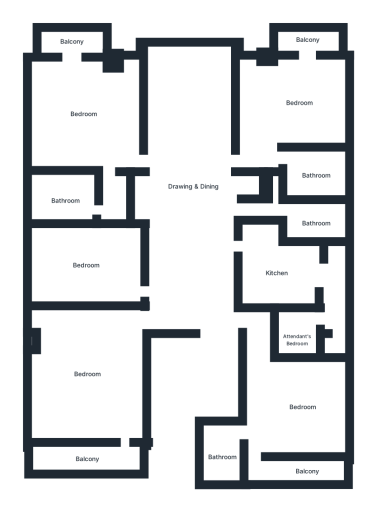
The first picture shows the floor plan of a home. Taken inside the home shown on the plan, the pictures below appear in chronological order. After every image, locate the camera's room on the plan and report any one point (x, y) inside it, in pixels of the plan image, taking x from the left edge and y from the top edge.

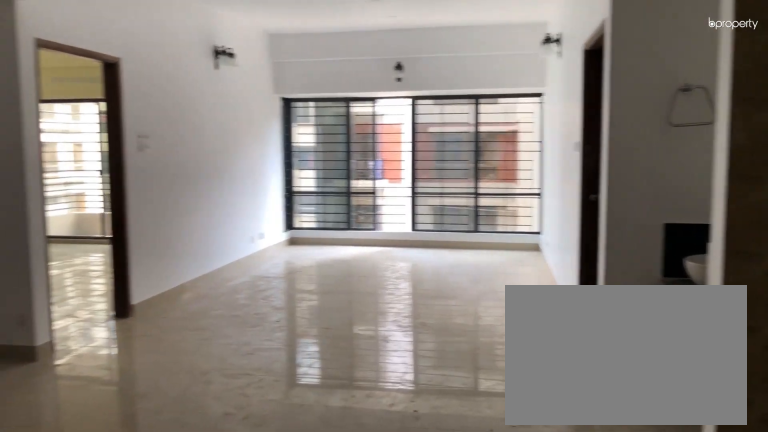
(189, 210)
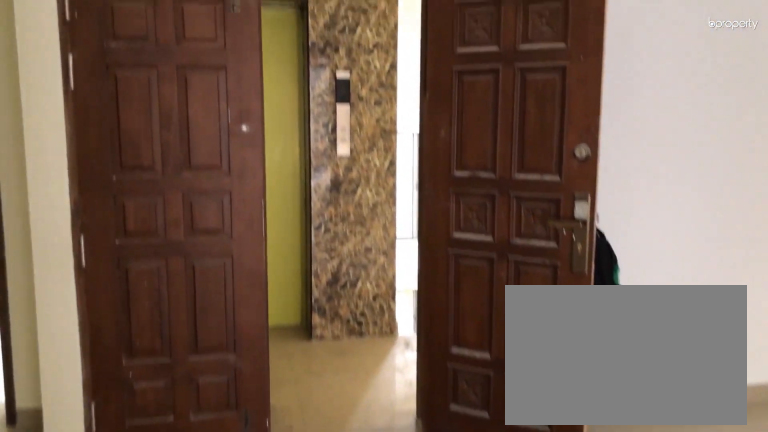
(189, 210)
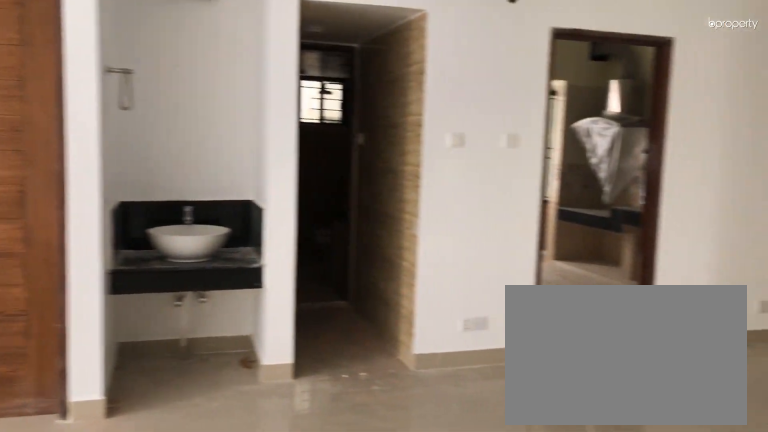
(187, 134)
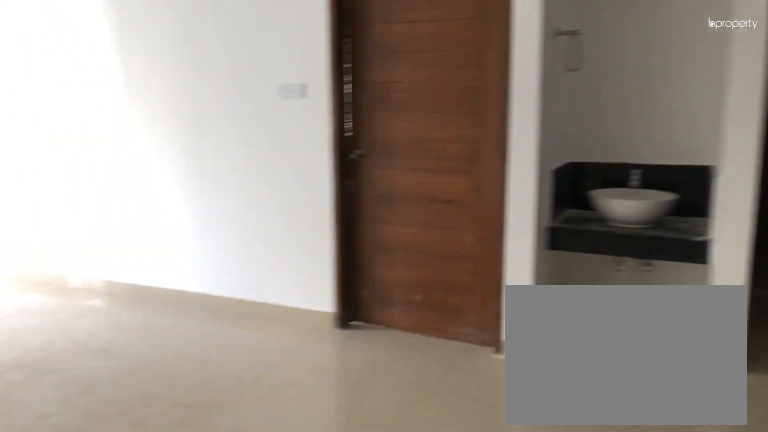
(190, 208)
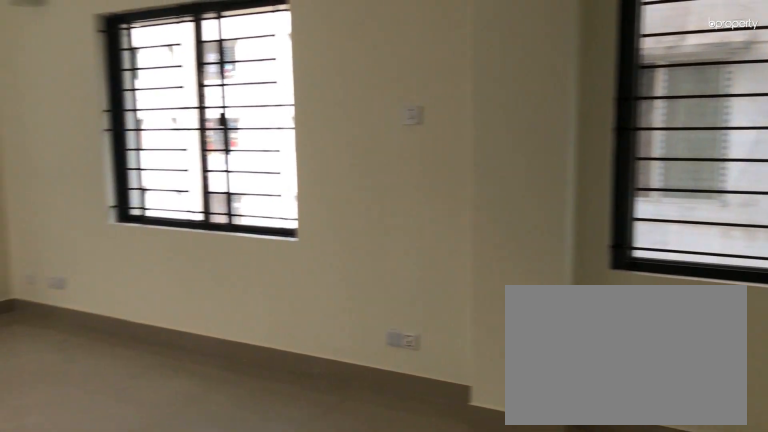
(87, 371)
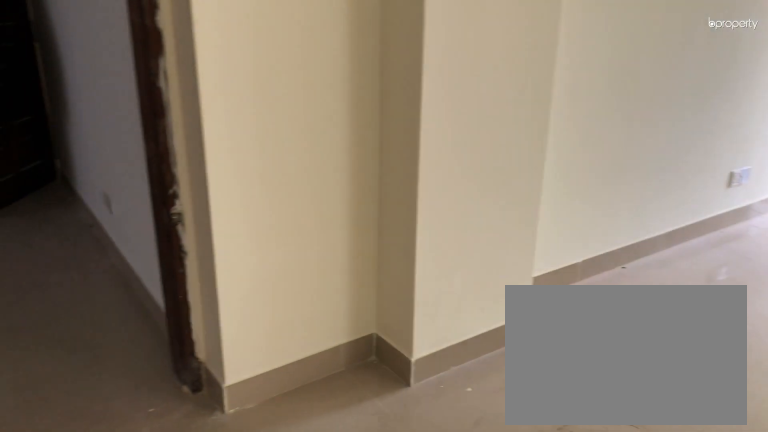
(87, 371)
